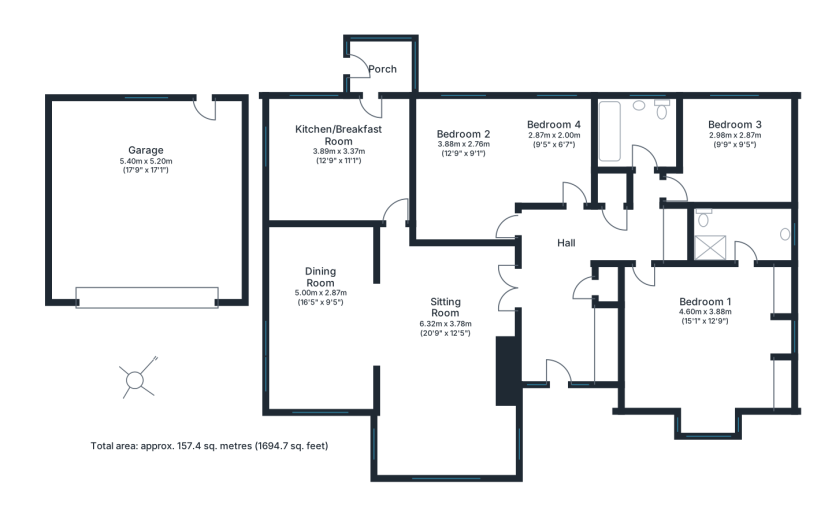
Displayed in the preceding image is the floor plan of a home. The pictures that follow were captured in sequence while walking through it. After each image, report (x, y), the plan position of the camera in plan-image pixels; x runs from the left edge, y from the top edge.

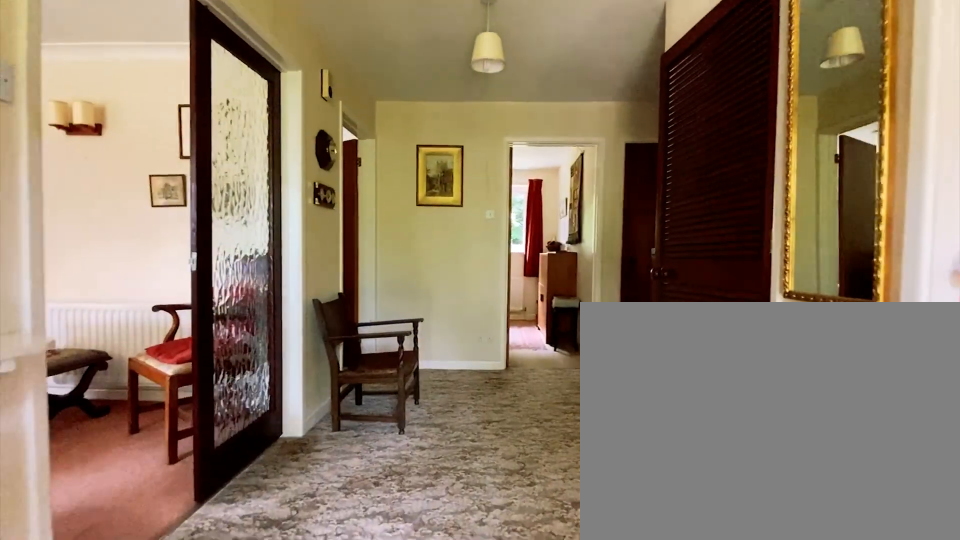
(553, 332)
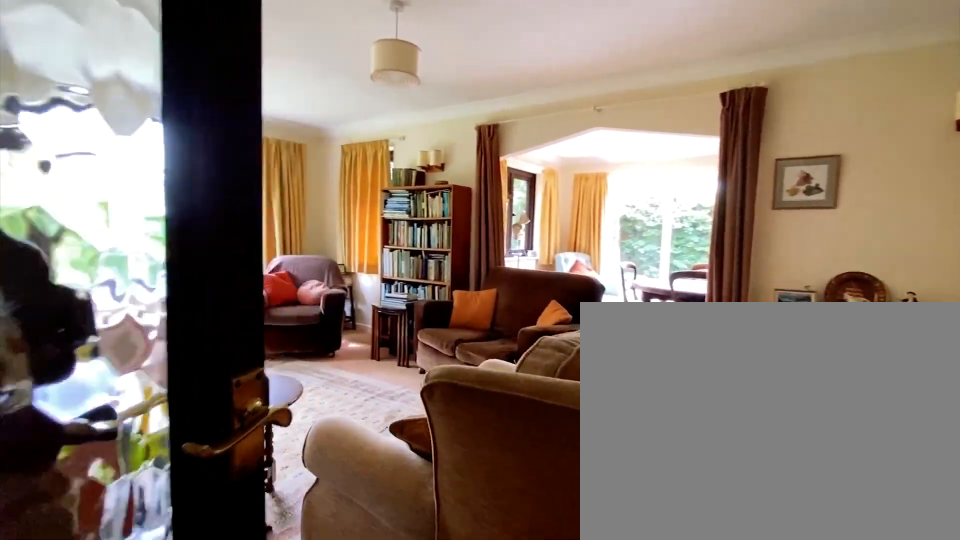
(500, 290)
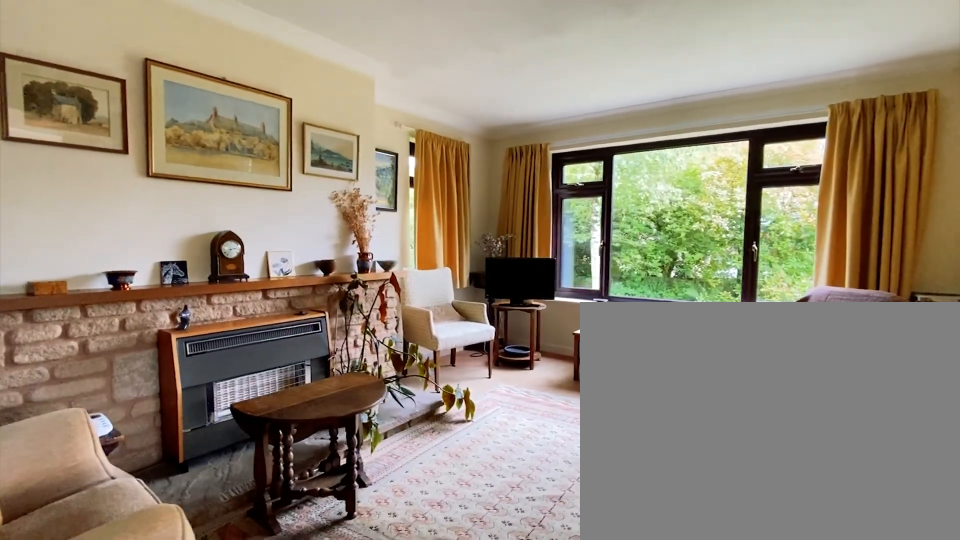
(423, 301)
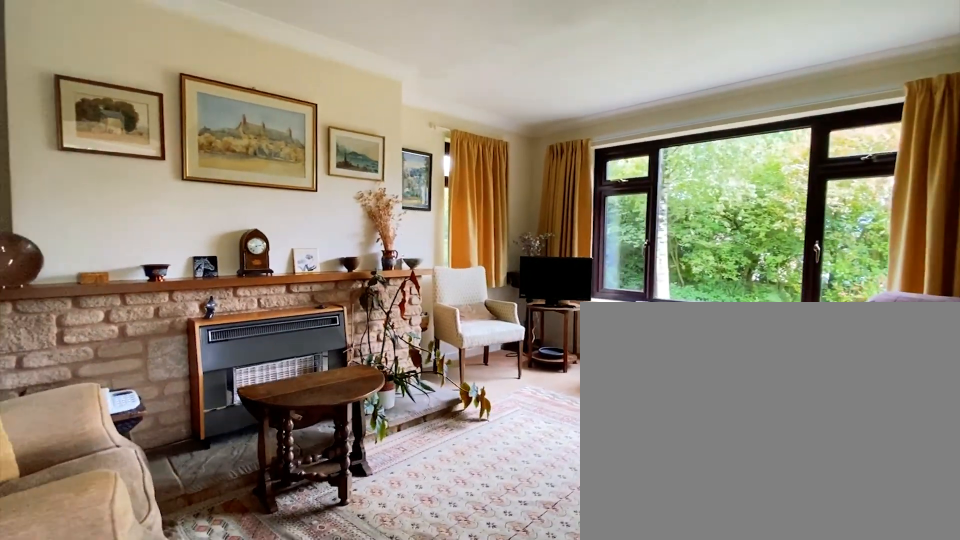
(418, 304)
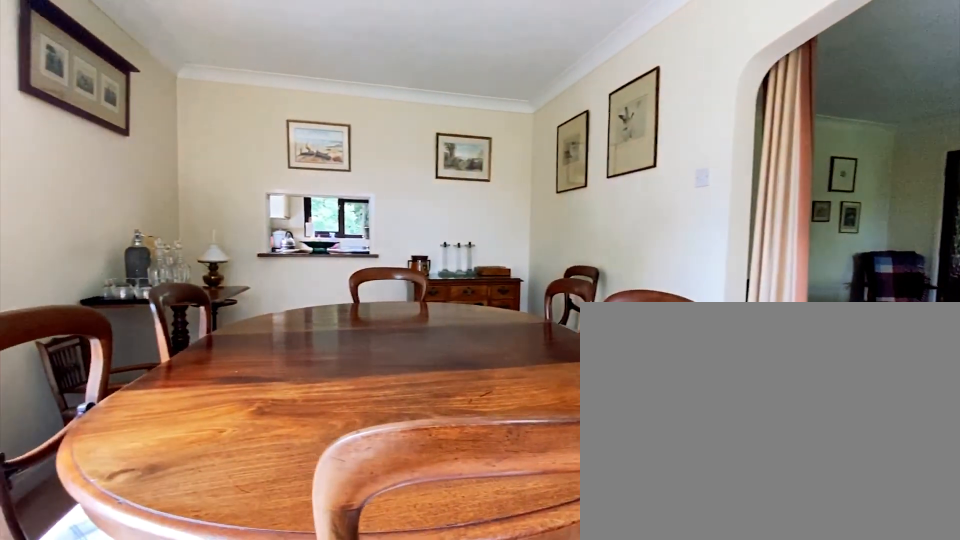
(343, 333)
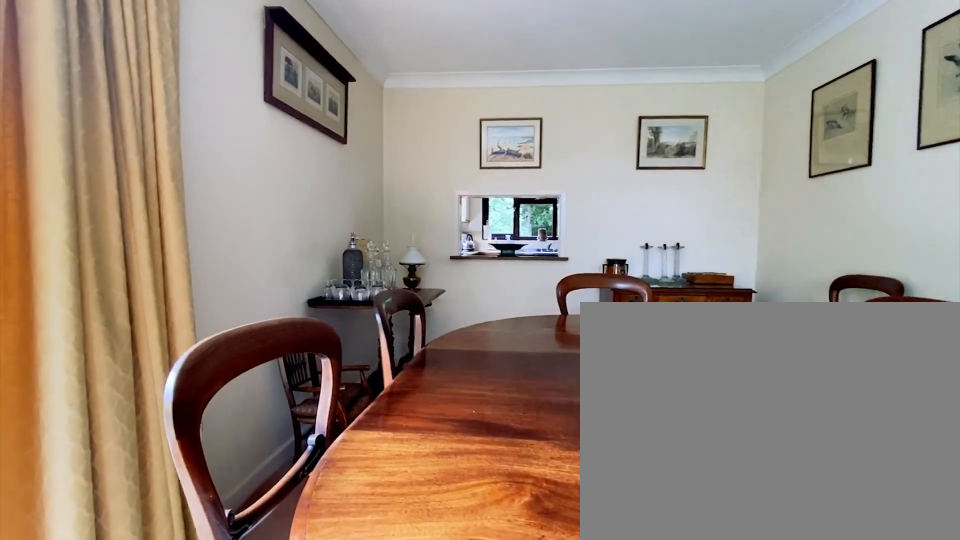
(323, 339)
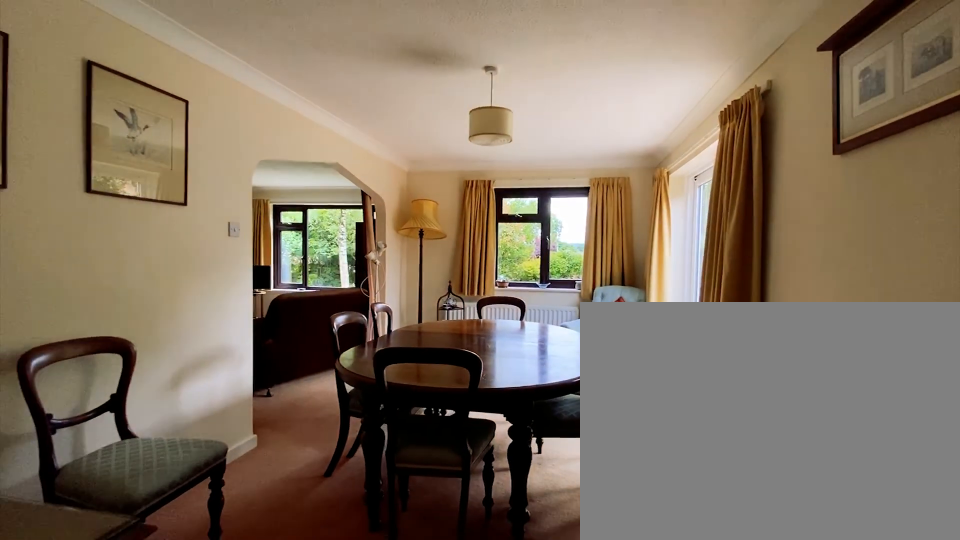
(294, 230)
